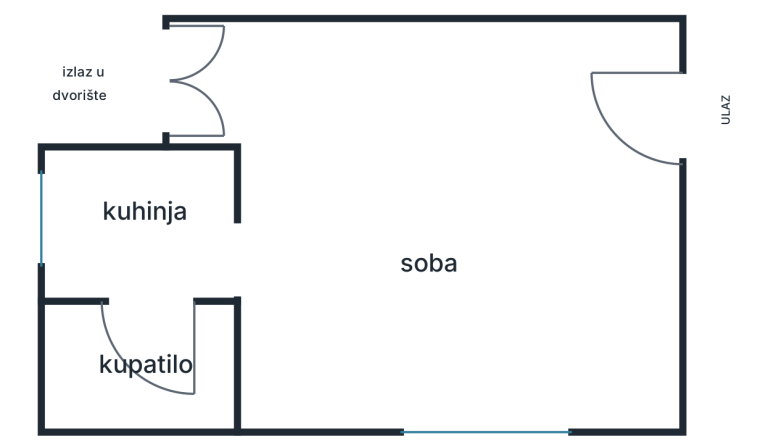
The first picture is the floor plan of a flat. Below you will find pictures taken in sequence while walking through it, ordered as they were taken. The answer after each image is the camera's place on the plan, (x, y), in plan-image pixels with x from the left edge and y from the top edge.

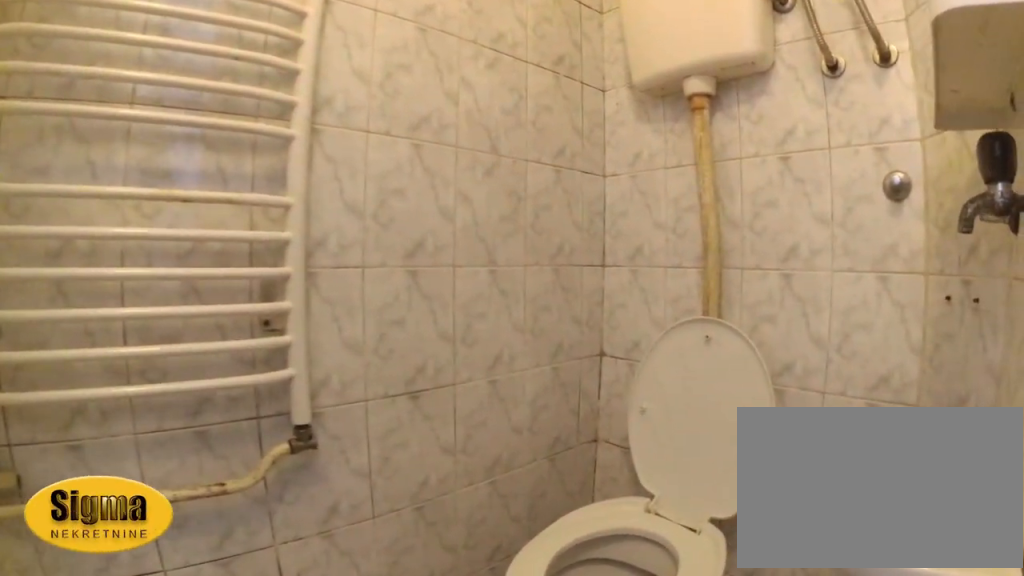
(157, 298)
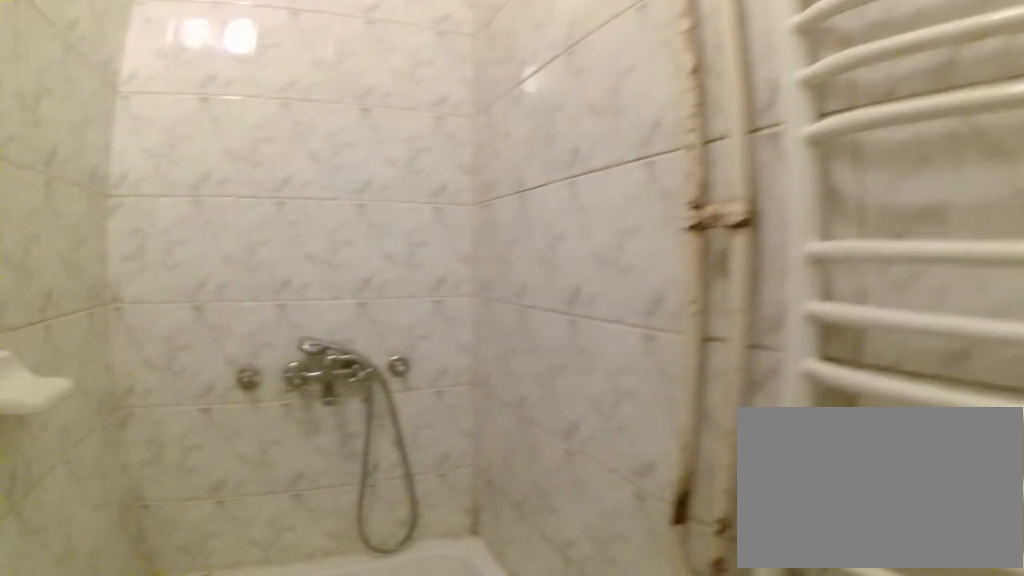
(95, 361)
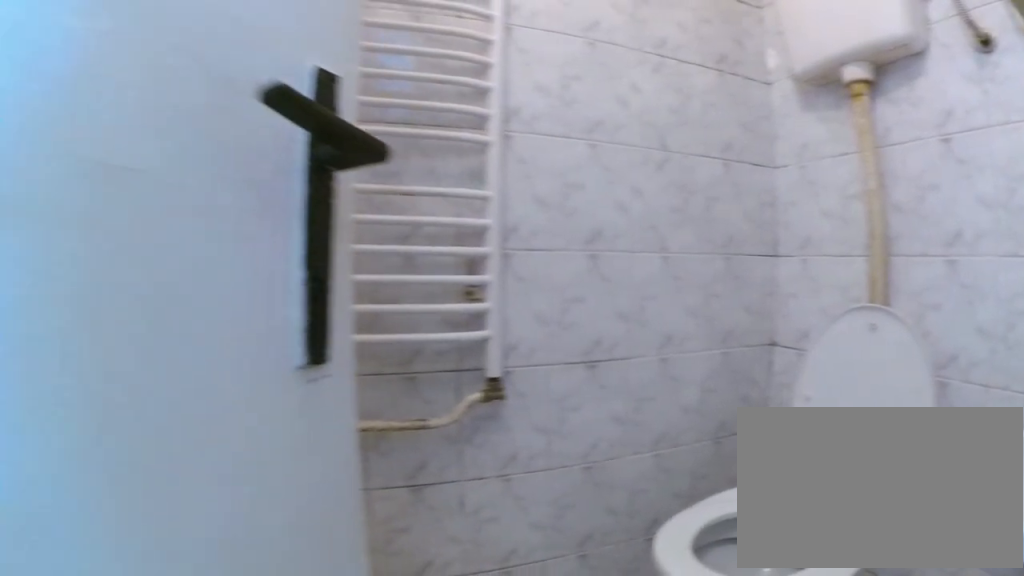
(163, 312)
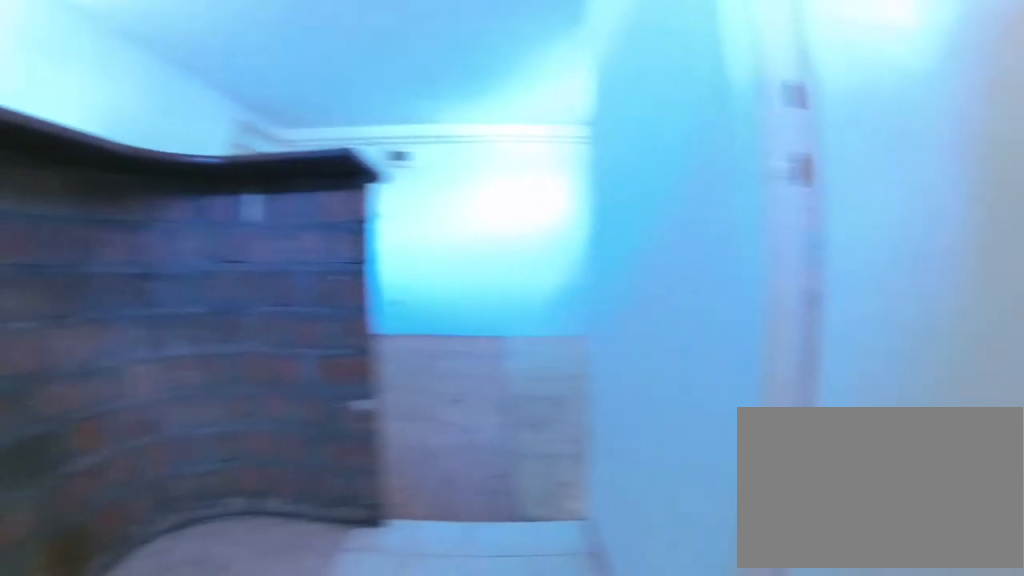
(147, 268)
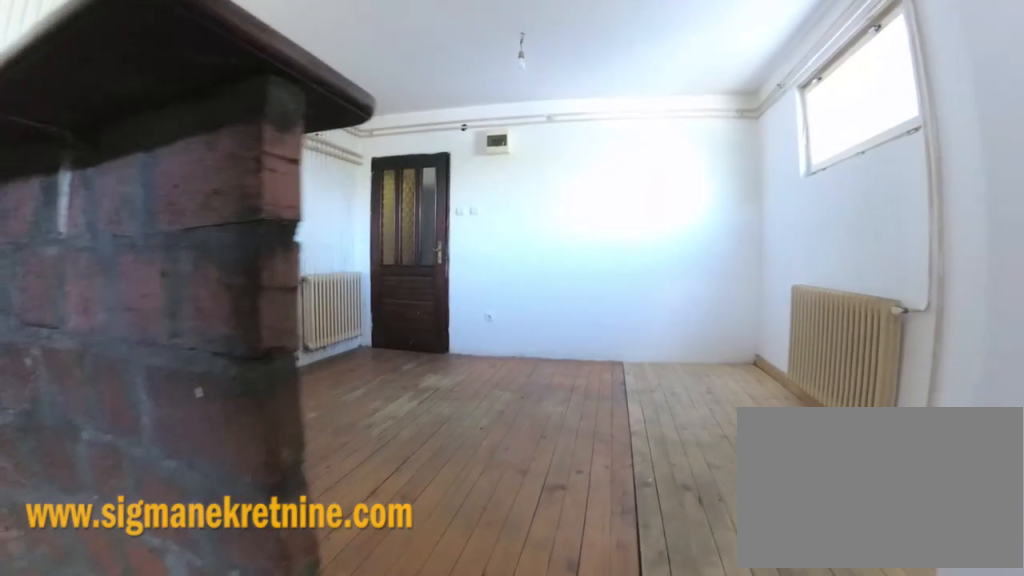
(213, 246)
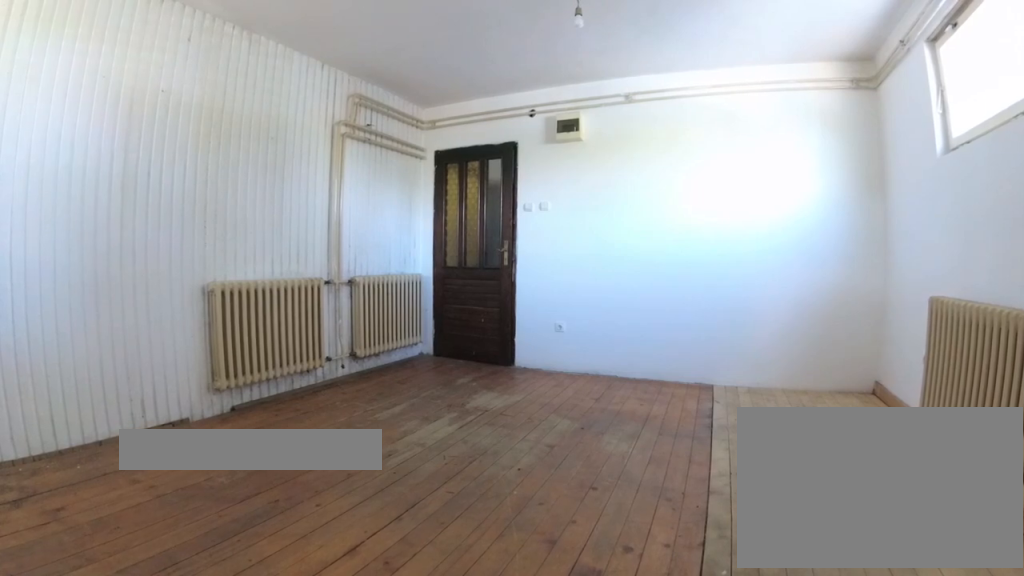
(274, 252)
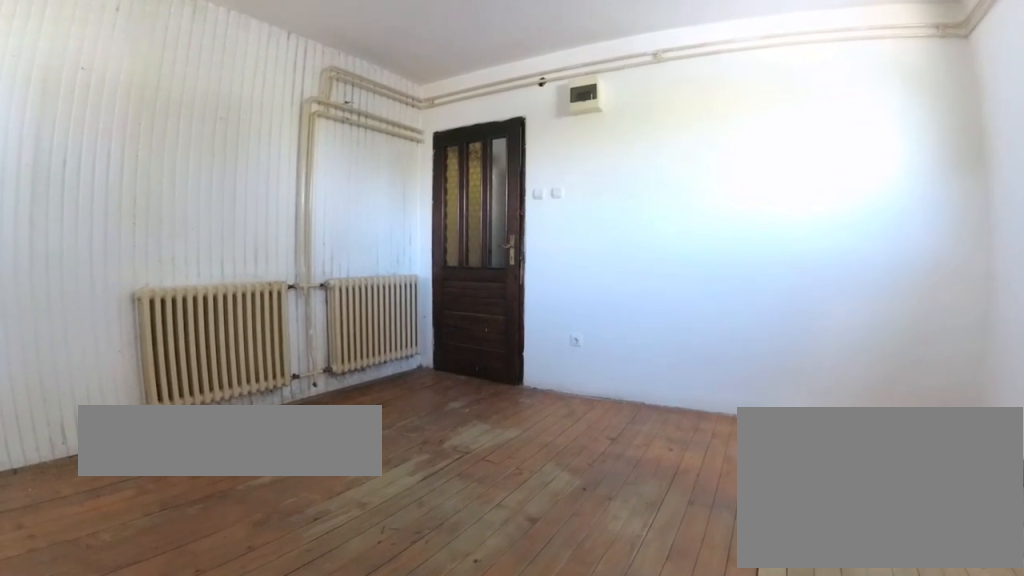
(375, 246)
